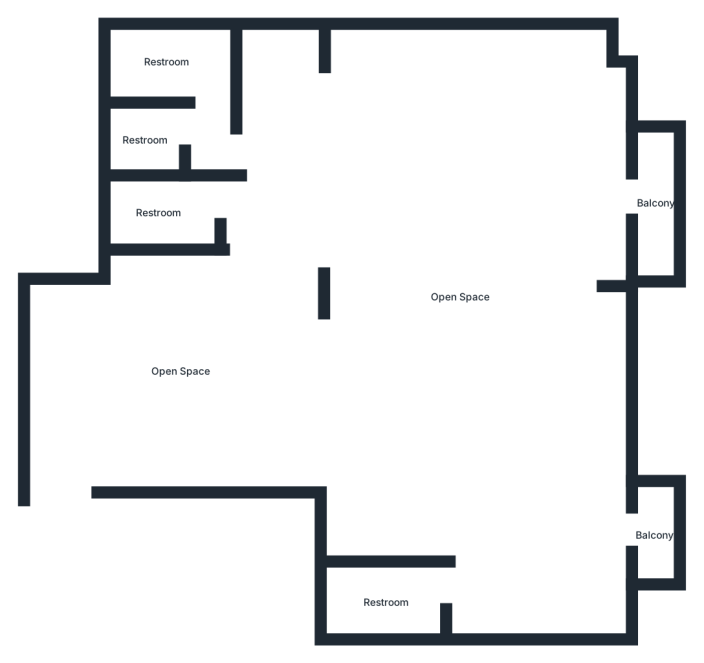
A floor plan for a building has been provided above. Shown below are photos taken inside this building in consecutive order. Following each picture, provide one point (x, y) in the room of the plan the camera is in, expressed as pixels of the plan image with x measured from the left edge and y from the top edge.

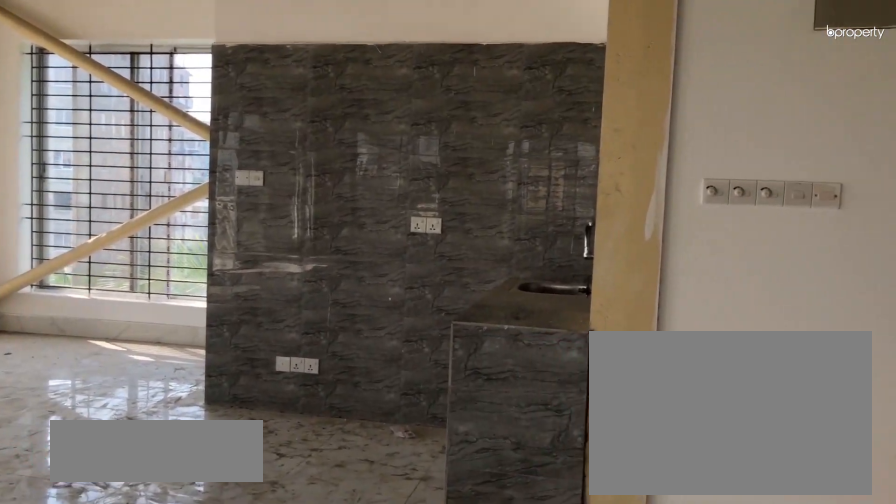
(456, 296)
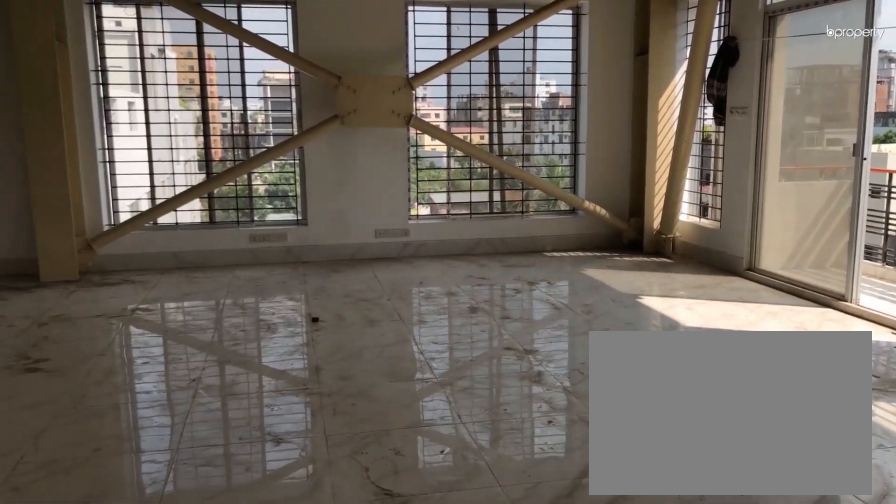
(456, 296)
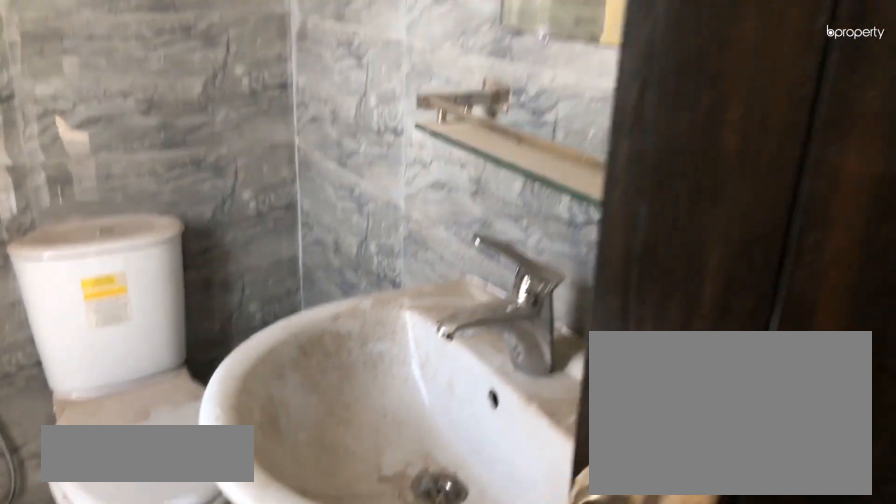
(379, 602)
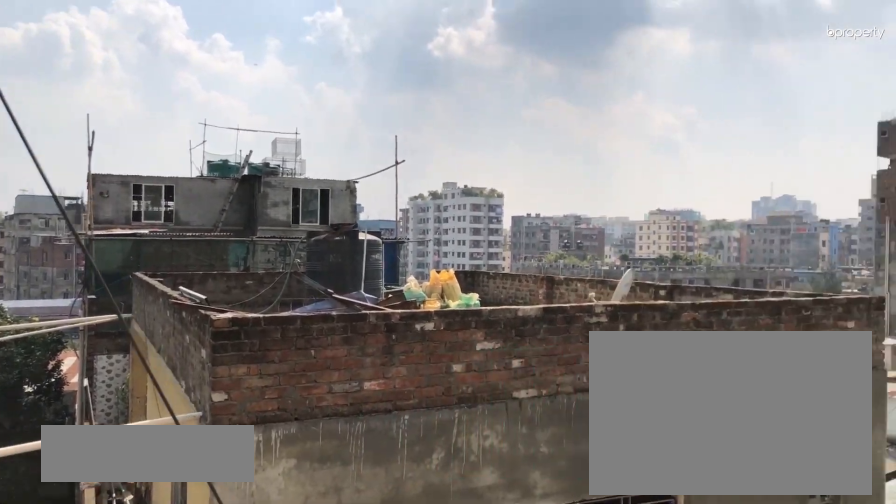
(656, 538)
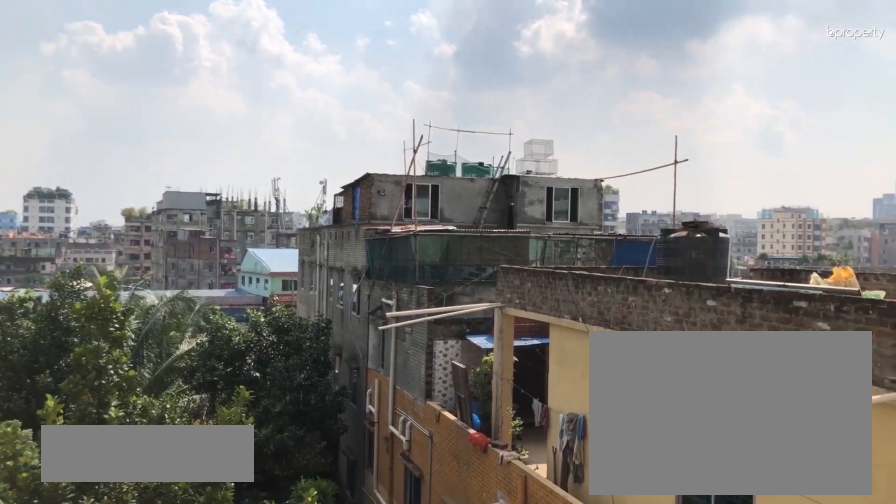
(661, 200)
